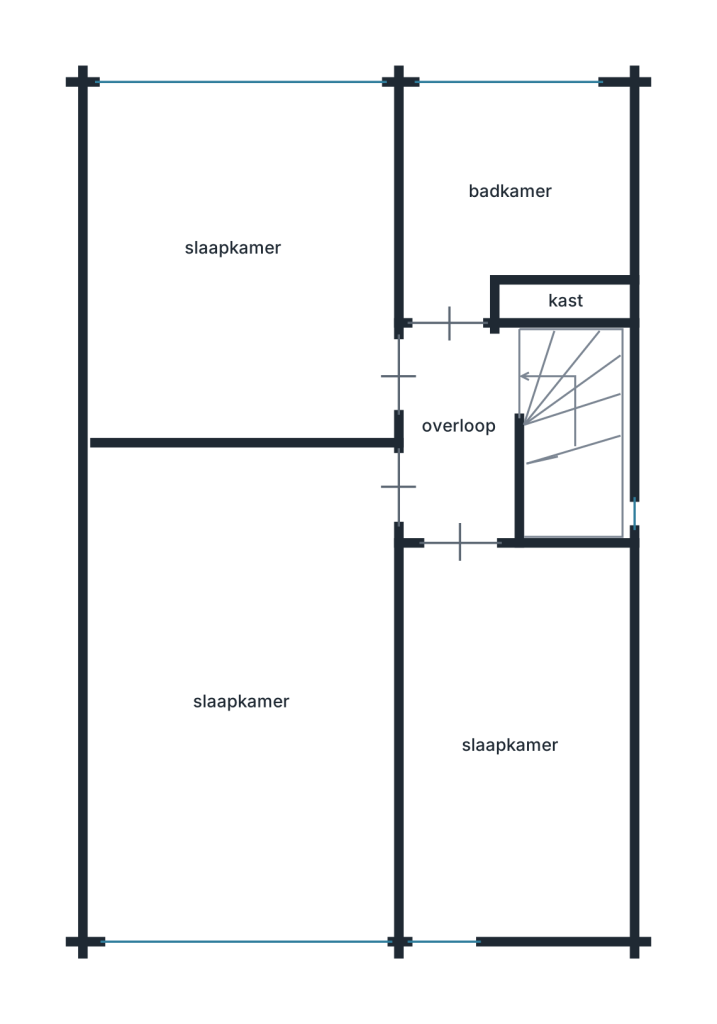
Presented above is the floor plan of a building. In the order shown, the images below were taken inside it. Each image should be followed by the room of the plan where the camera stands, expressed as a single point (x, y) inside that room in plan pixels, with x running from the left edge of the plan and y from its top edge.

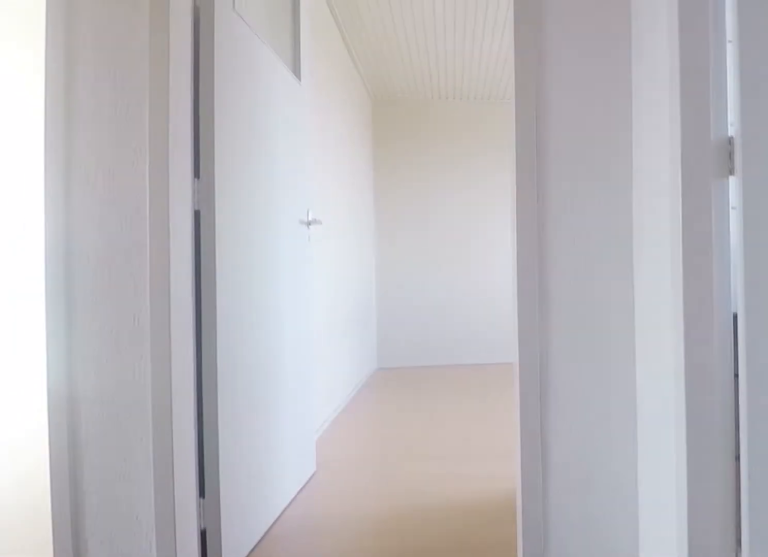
(459, 433)
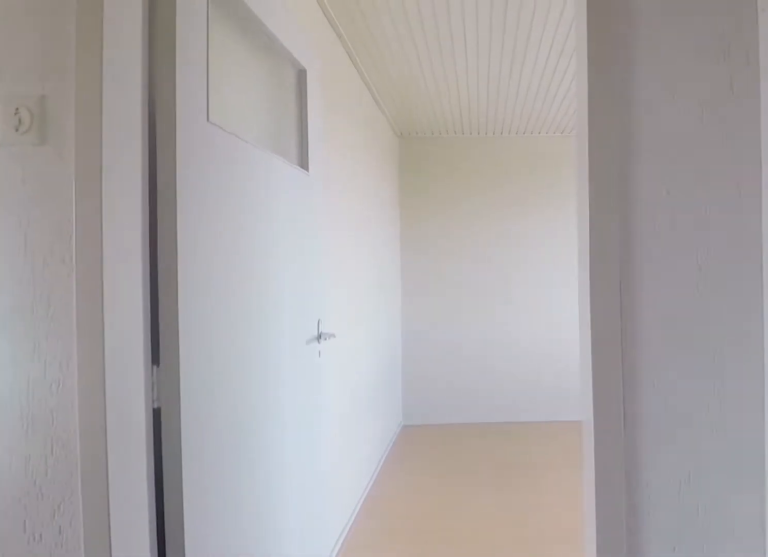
(459, 433)
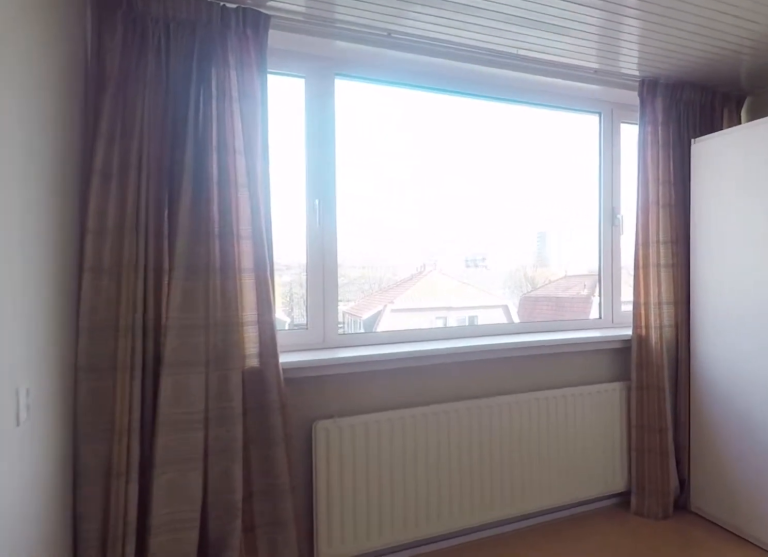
(248, 265)
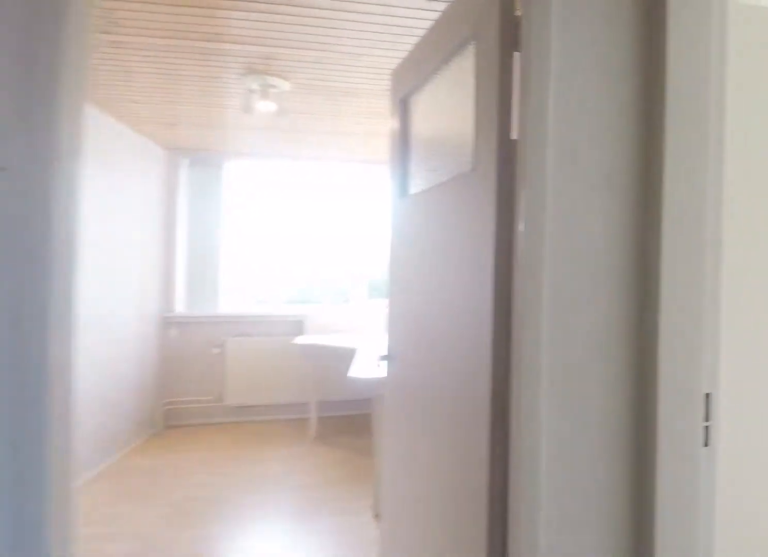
(459, 433)
